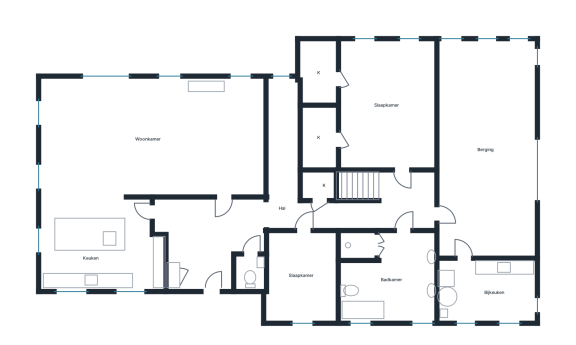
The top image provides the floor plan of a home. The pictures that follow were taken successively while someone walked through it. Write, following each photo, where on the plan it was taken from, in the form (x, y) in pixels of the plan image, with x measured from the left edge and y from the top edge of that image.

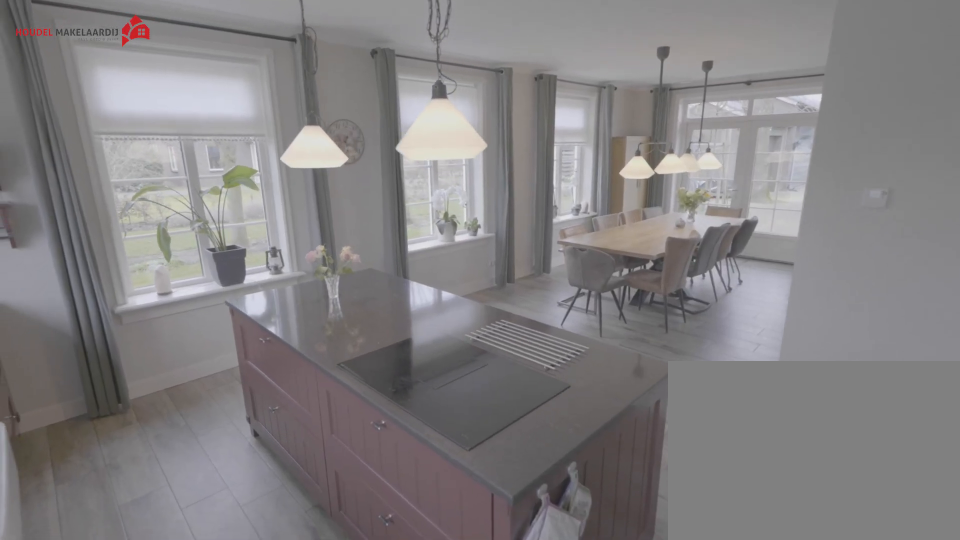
(142, 272)
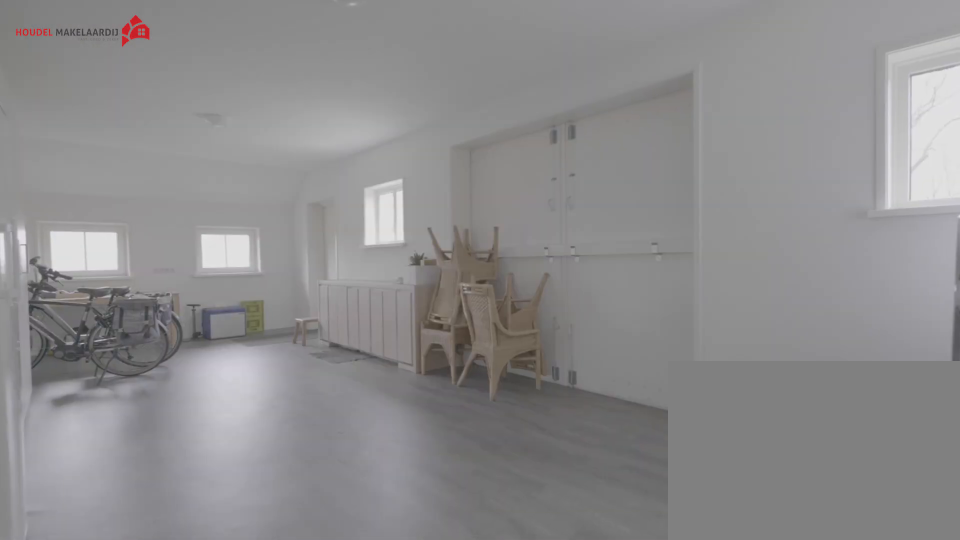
(441, 212)
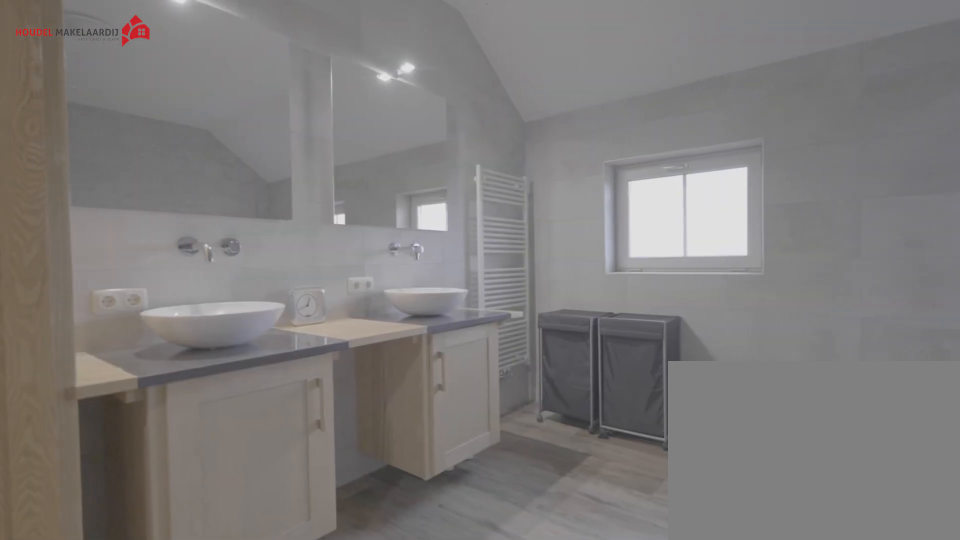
(401, 235)
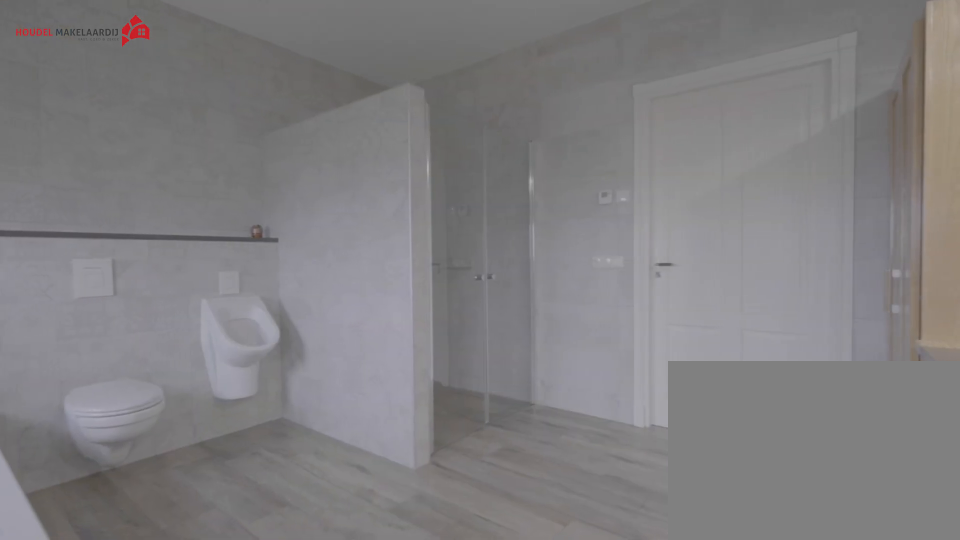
(412, 301)
